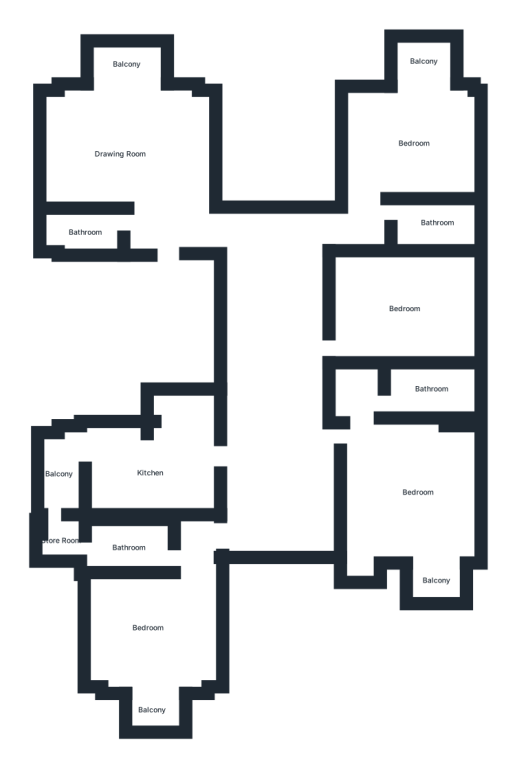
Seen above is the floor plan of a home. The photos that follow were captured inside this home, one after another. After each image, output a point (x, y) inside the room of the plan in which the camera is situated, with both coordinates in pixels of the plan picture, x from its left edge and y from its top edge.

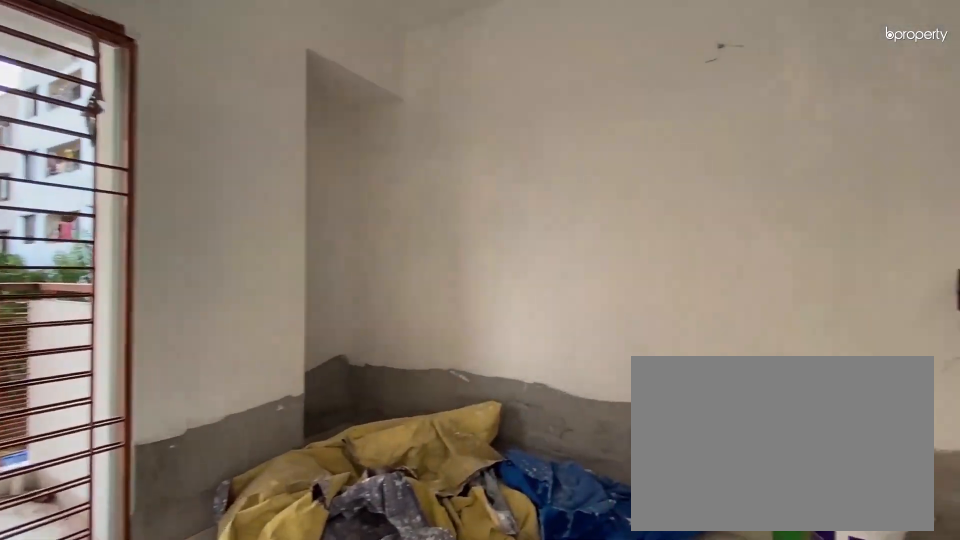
(416, 497)
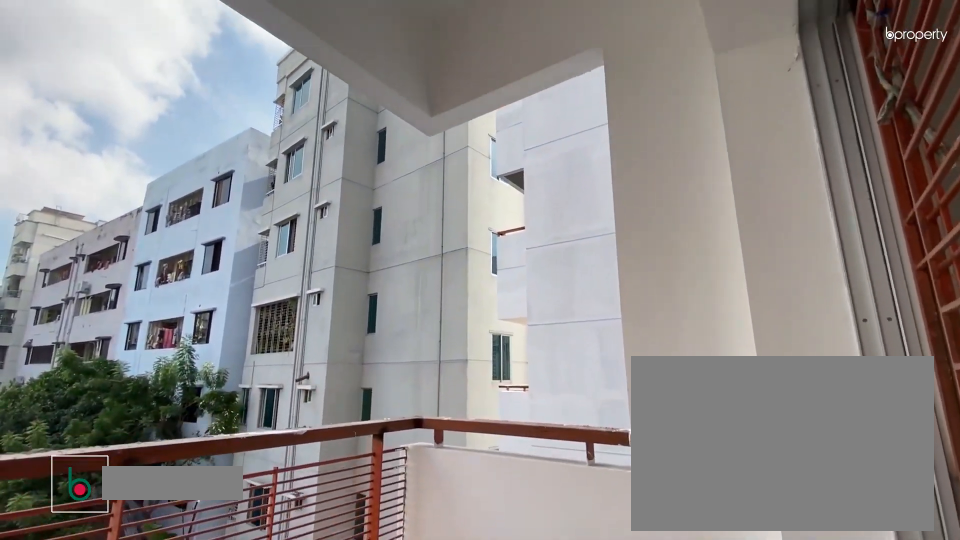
(435, 580)
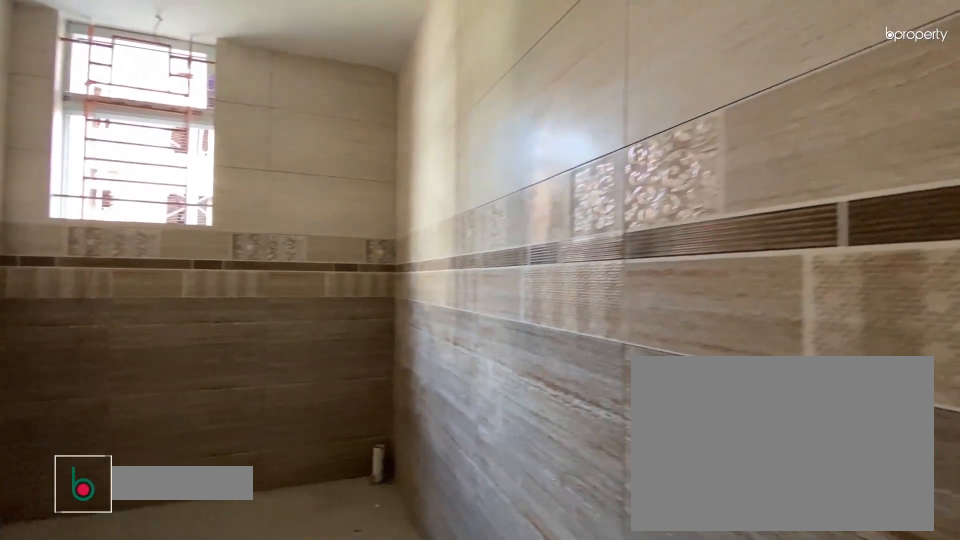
(430, 391)
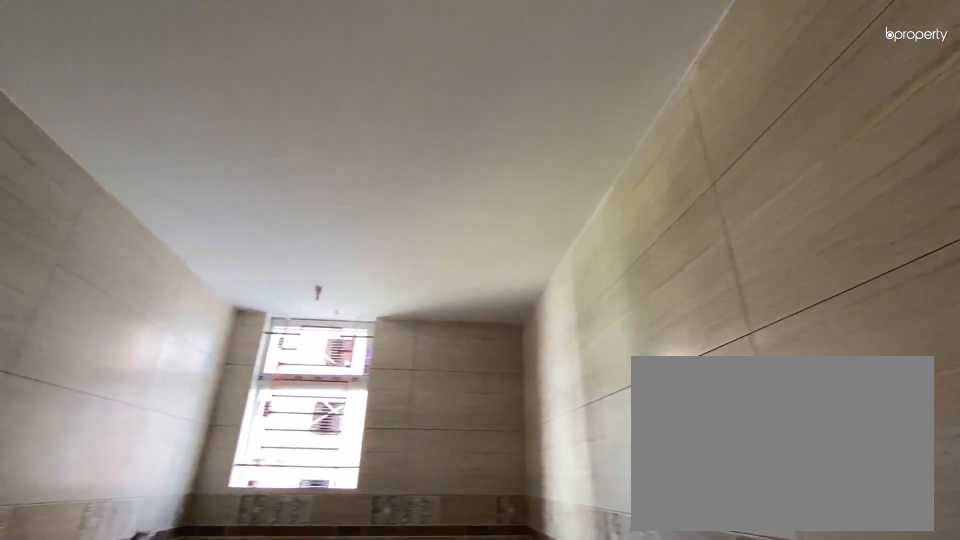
(430, 391)
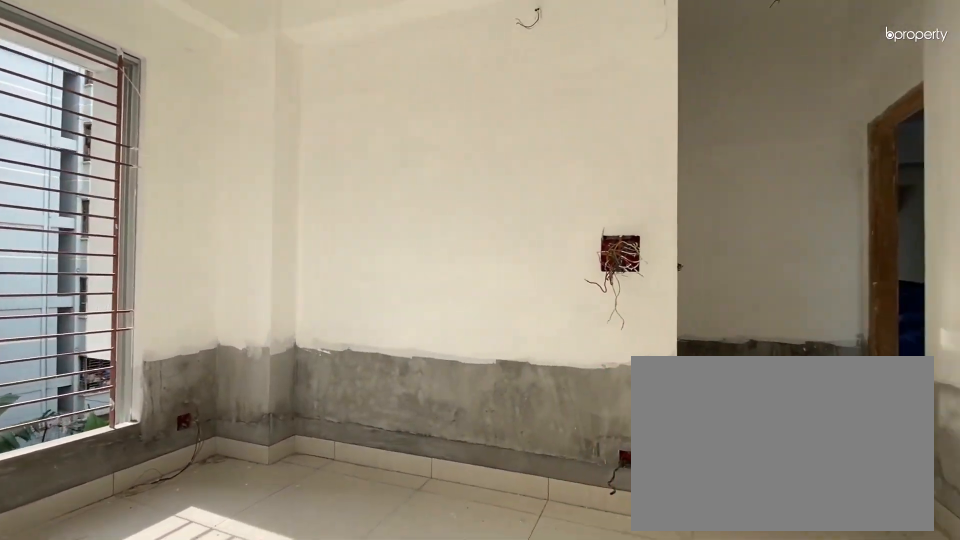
(151, 631)
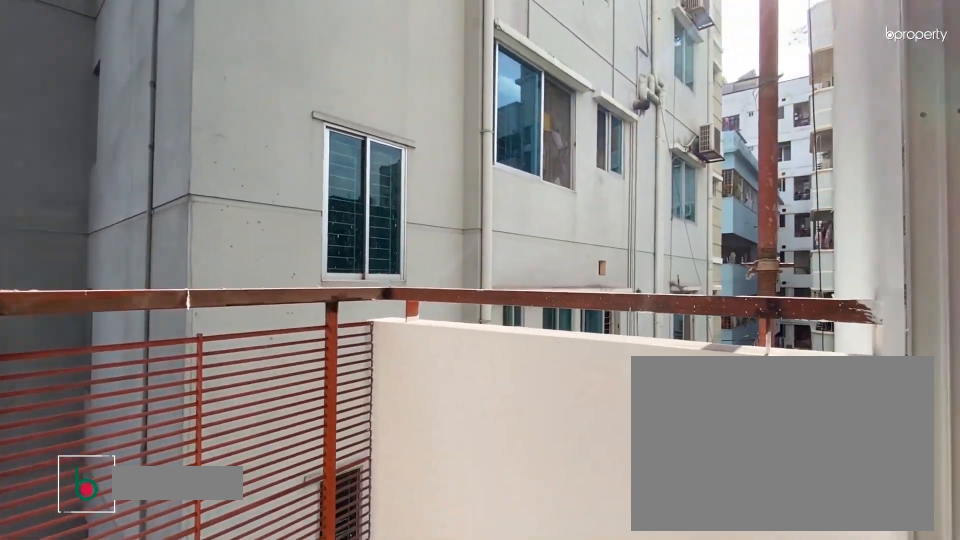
(155, 711)
